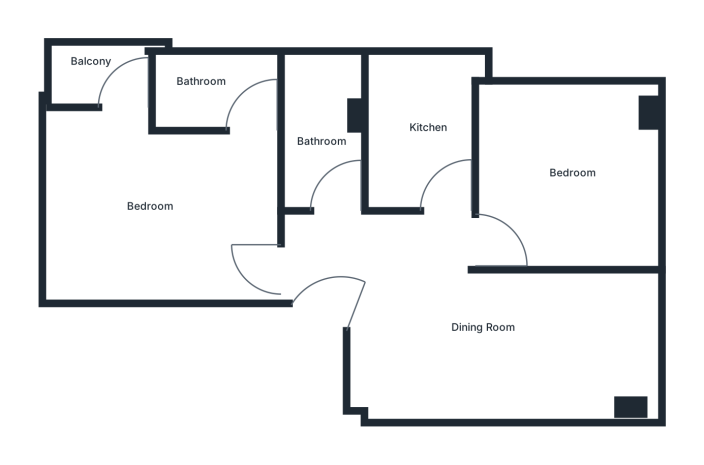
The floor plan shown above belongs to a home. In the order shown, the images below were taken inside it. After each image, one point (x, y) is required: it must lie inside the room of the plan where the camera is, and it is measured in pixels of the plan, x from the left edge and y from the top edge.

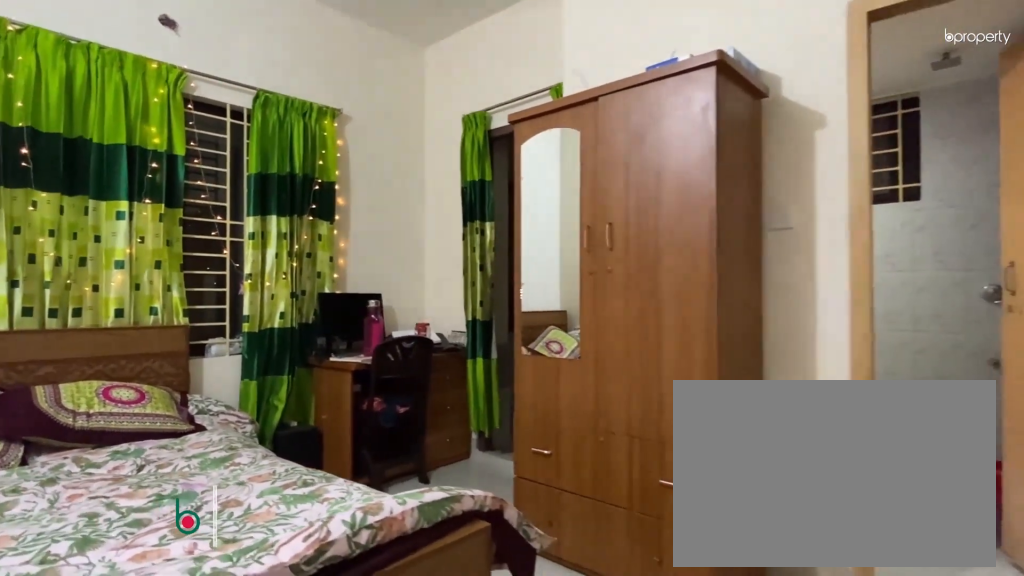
(160, 192)
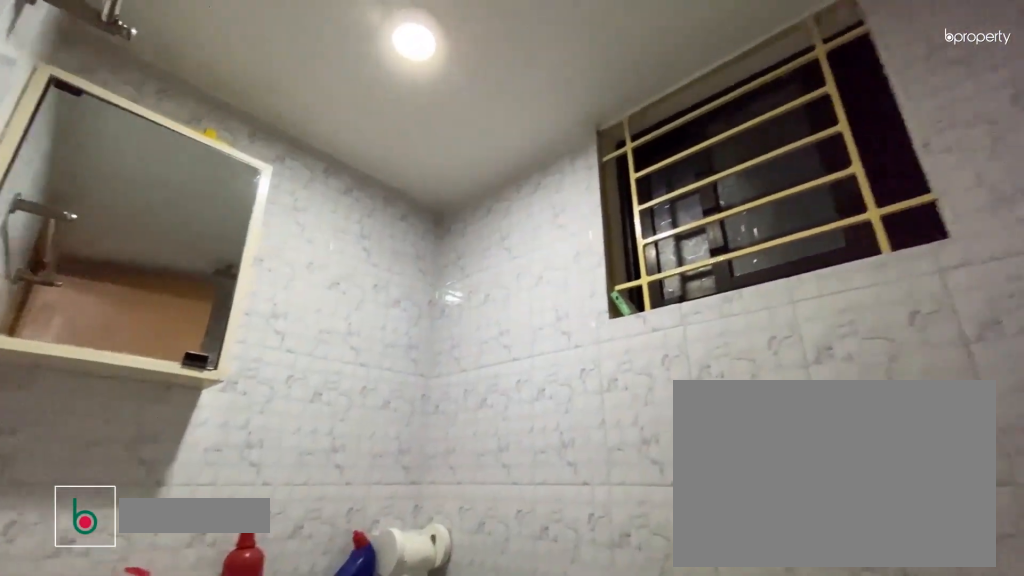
(227, 90)
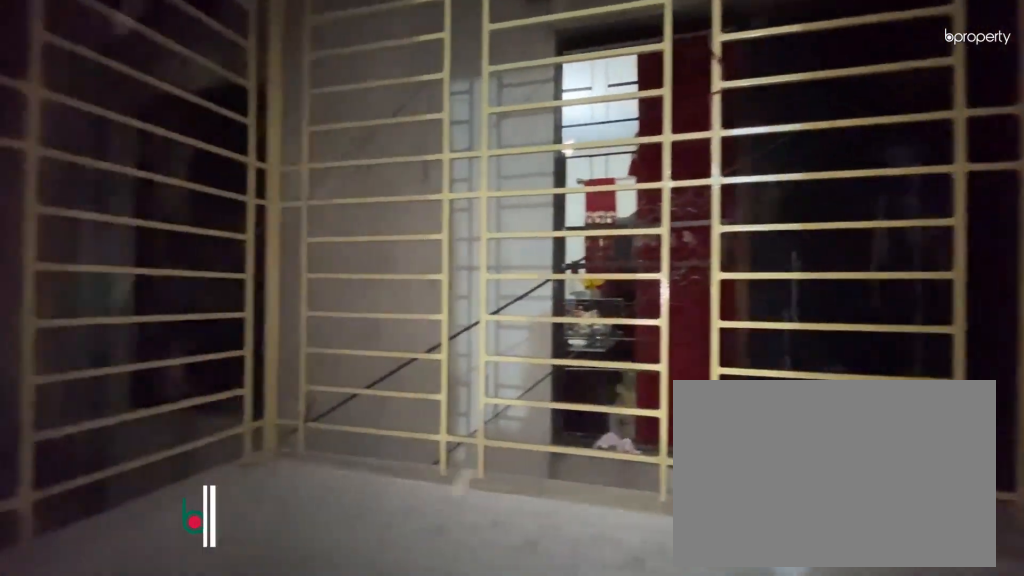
(100, 73)
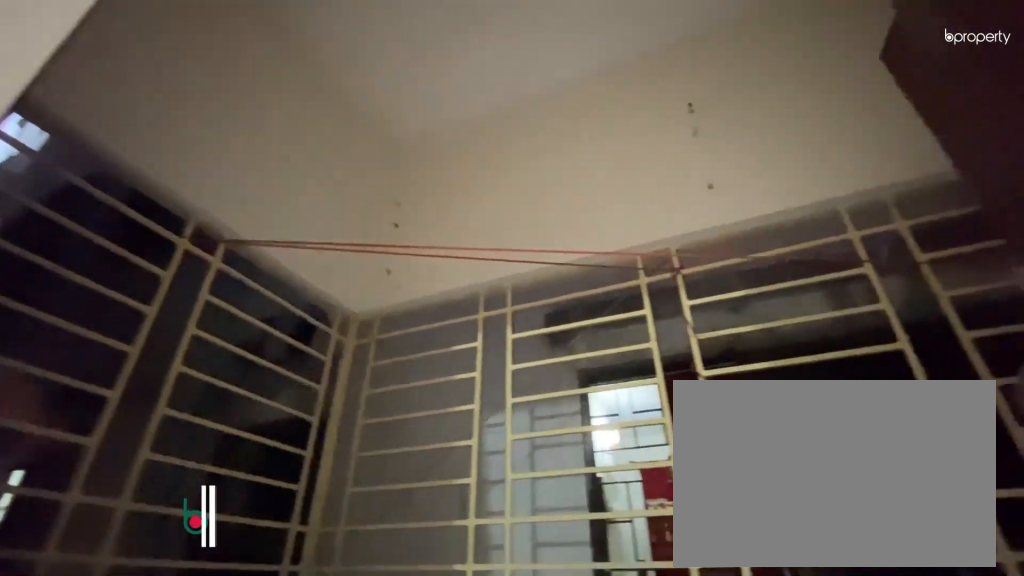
(100, 73)
